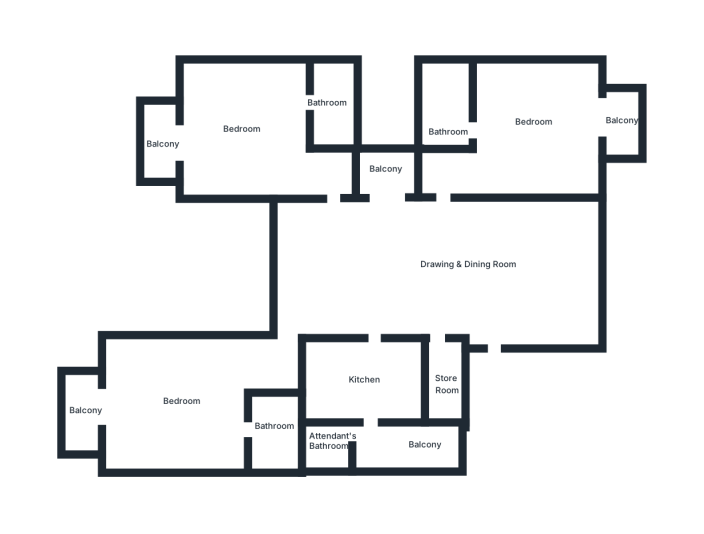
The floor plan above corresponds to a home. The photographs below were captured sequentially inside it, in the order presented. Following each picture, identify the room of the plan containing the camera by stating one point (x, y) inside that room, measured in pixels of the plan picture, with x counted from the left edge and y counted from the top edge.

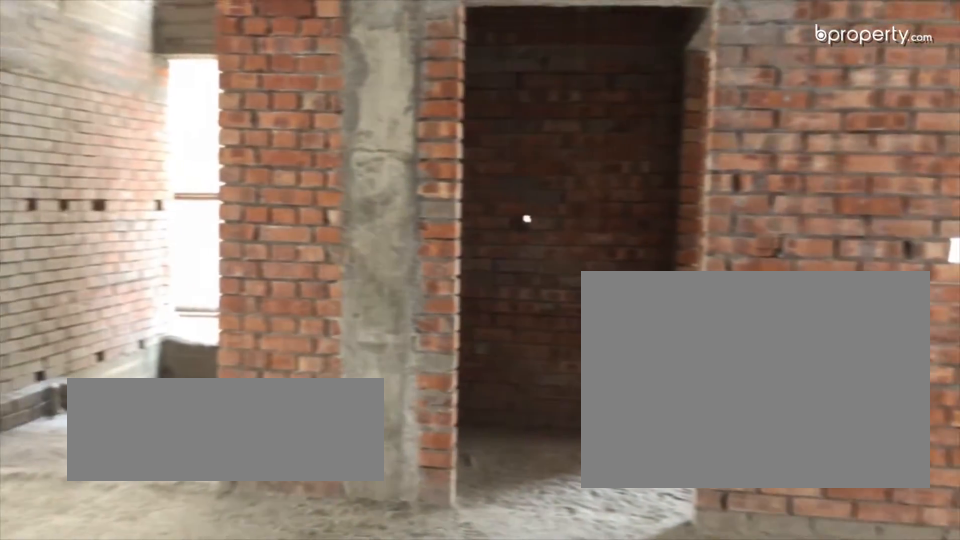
(487, 276)
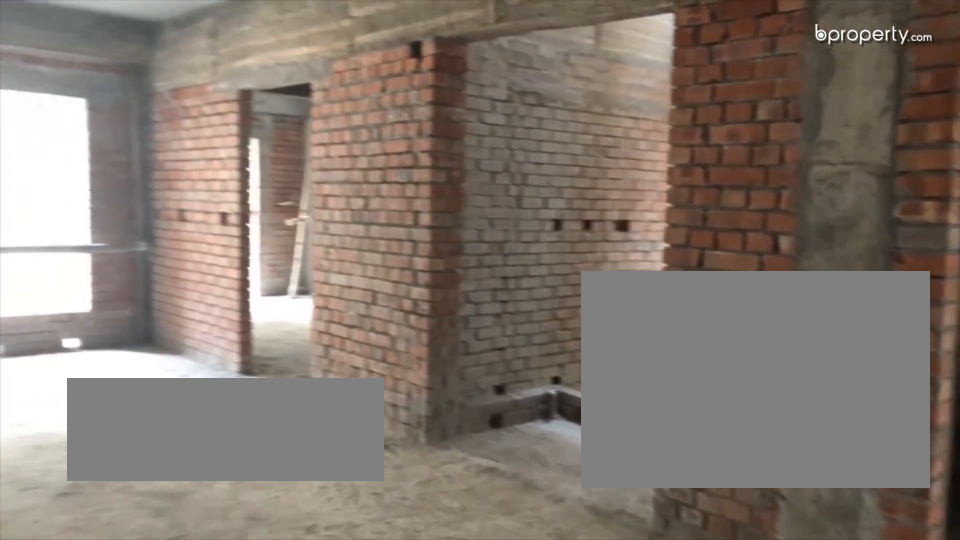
(487, 276)
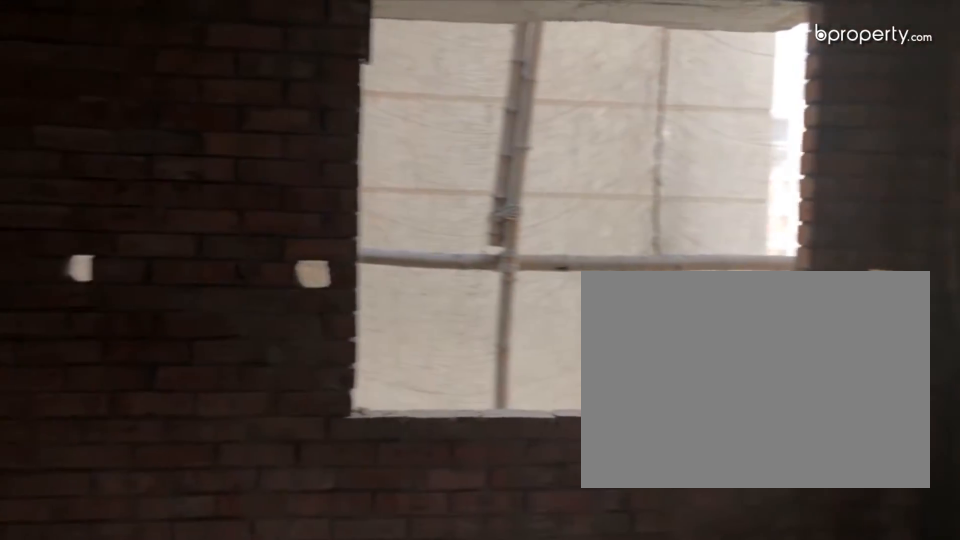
(535, 138)
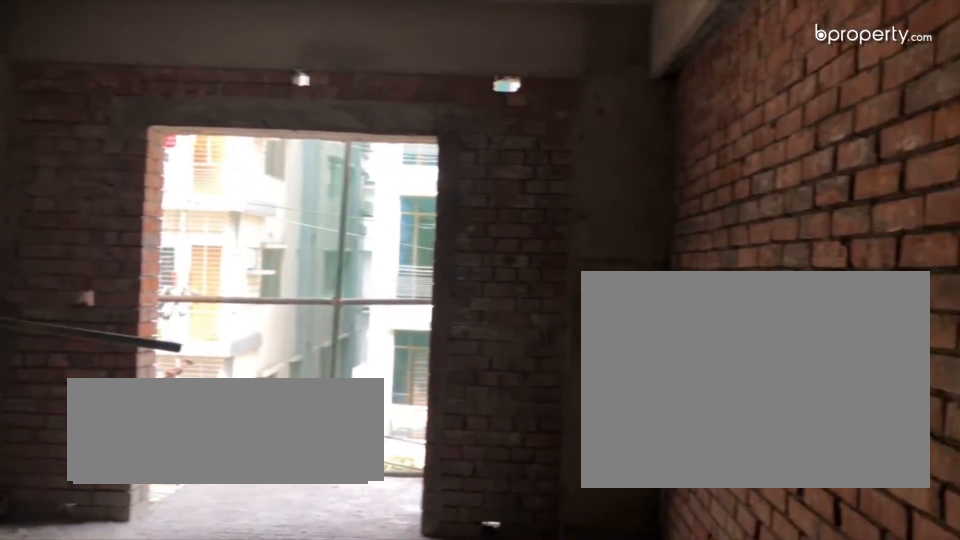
(187, 417)
